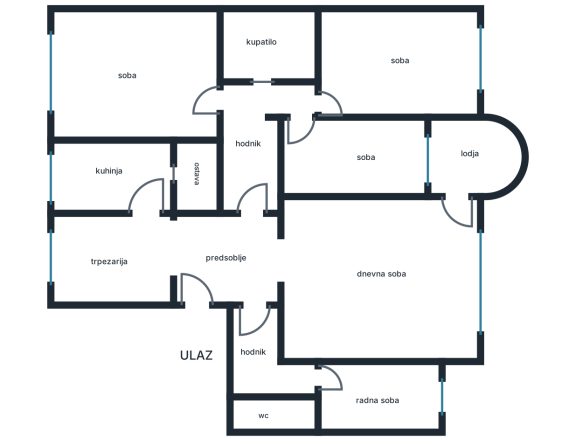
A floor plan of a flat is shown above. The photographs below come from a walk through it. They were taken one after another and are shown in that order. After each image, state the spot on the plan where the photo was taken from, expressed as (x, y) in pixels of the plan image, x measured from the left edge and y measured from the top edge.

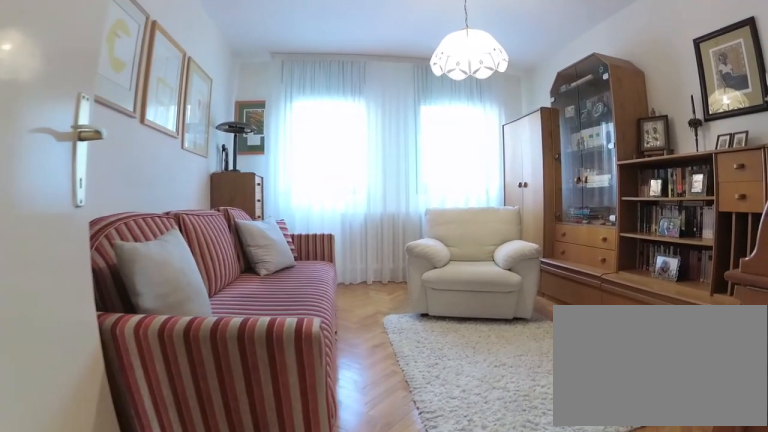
(218, 99)
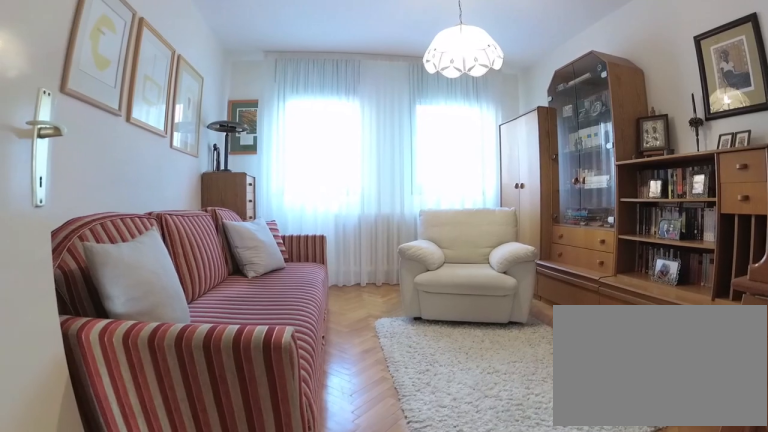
(212, 99)
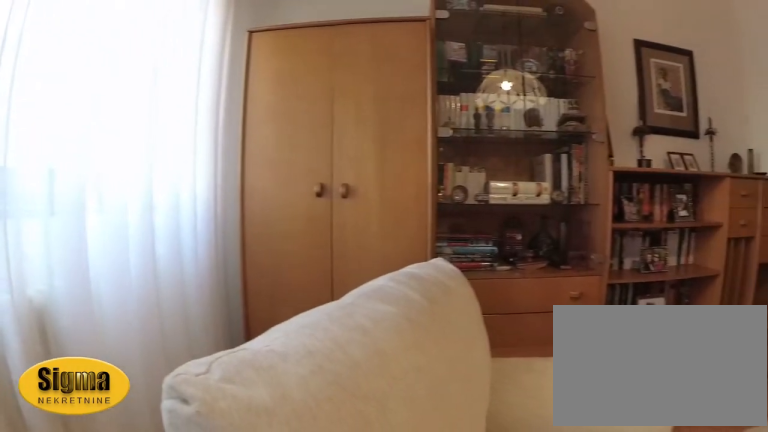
(79, 117)
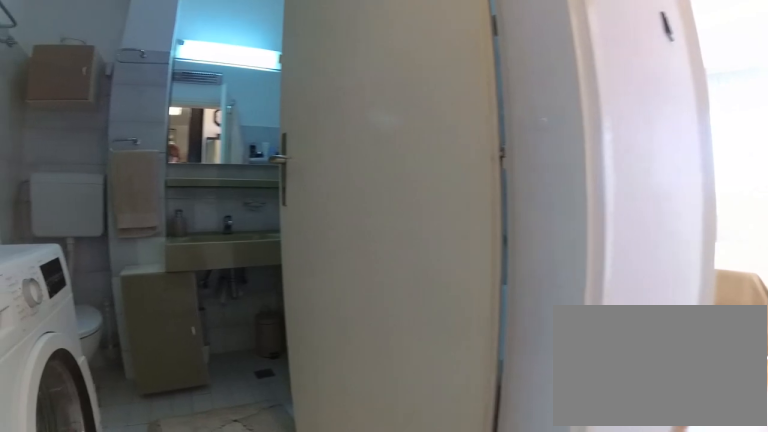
(243, 111)
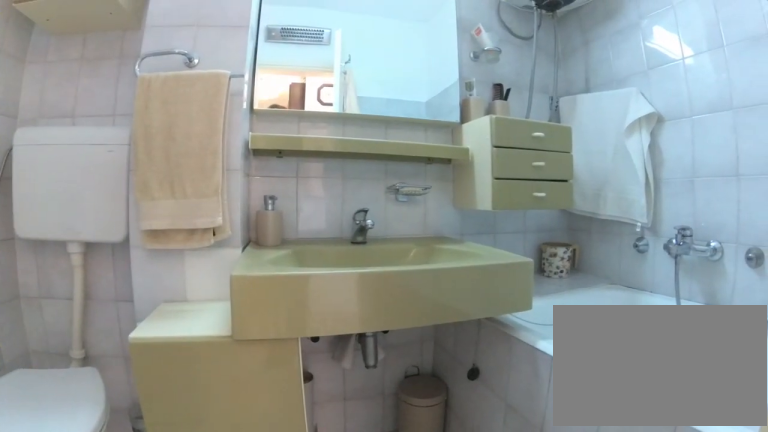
(262, 89)
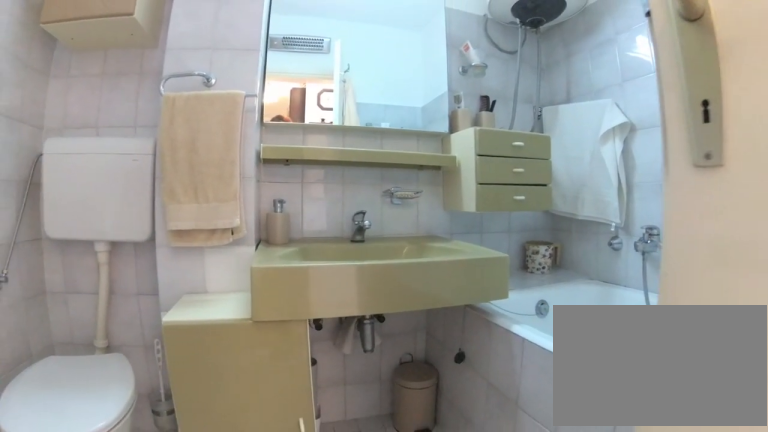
(261, 94)
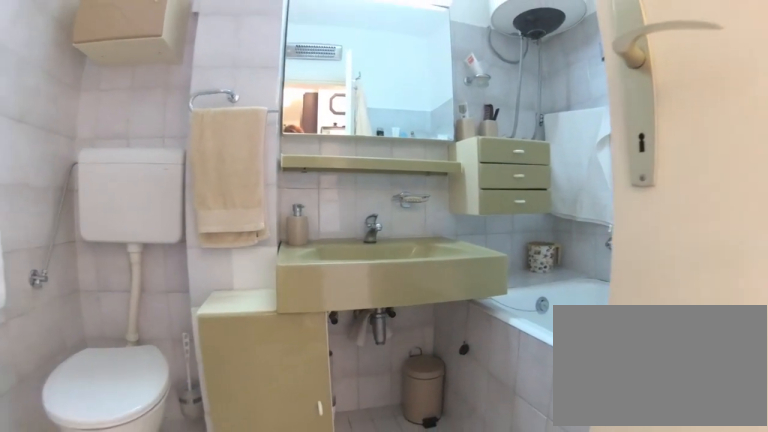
(261, 98)
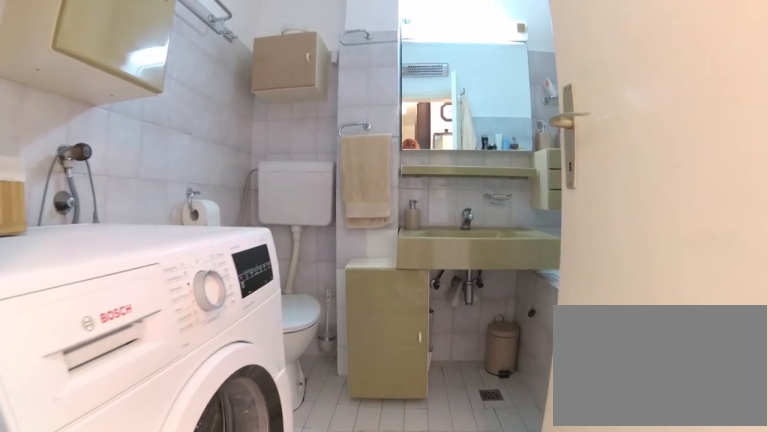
(259, 113)
